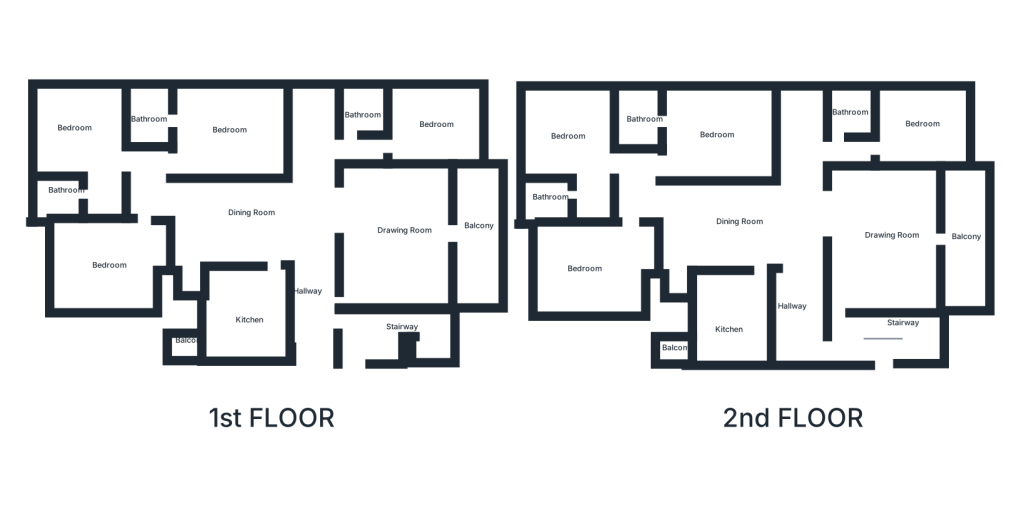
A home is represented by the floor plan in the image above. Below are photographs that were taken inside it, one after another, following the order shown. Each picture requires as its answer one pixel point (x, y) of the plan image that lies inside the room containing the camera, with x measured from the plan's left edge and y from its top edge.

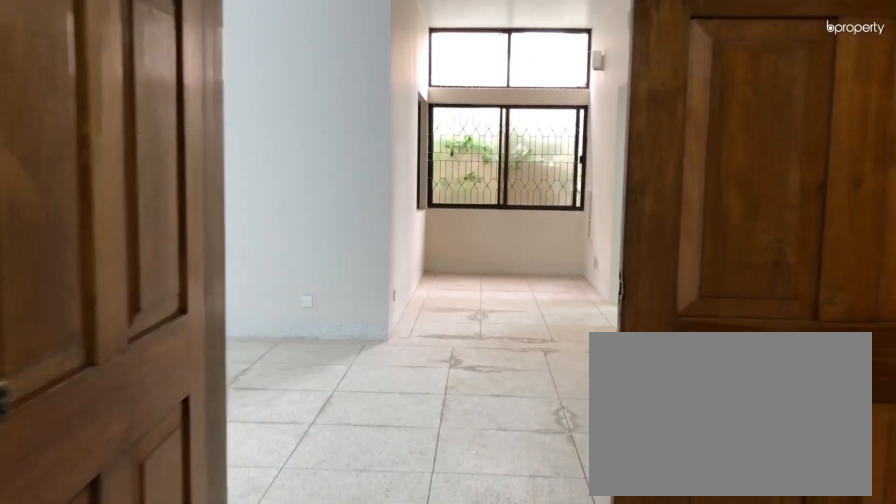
(281, 227)
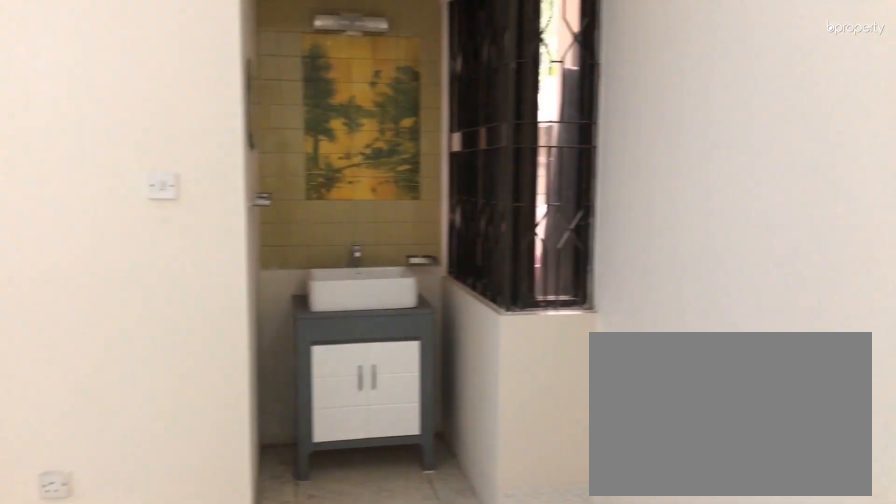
(224, 220)
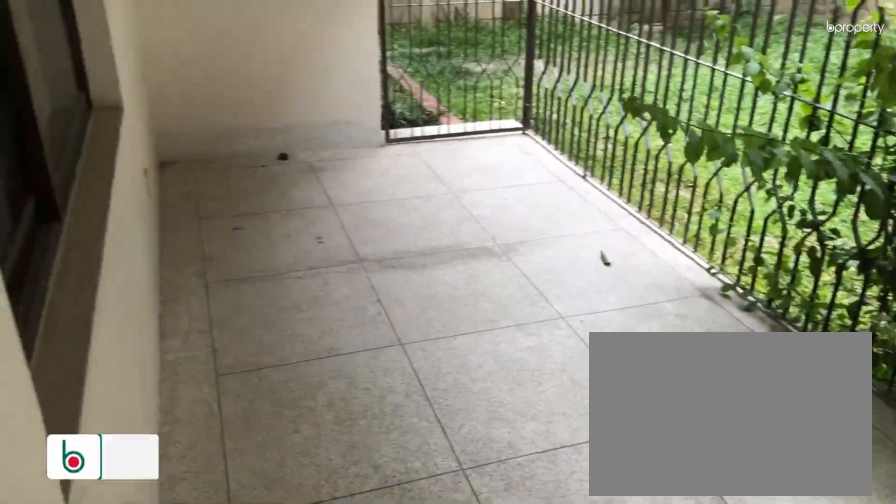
(481, 233)
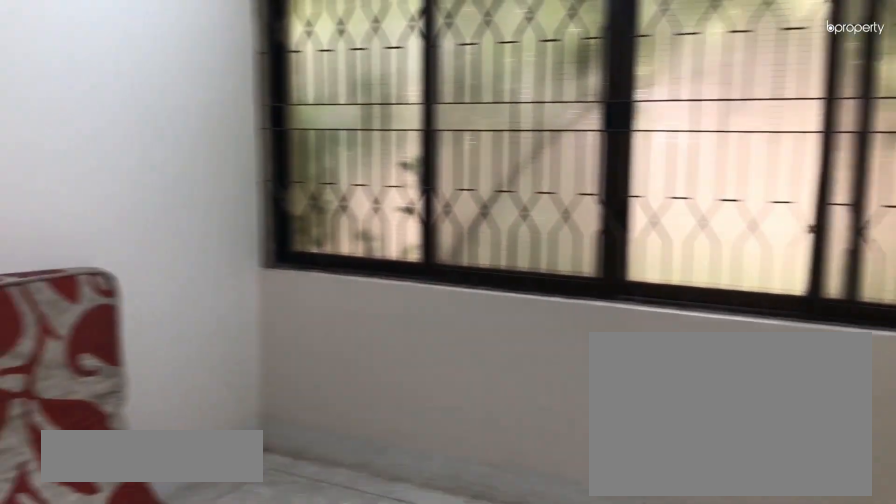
(437, 126)
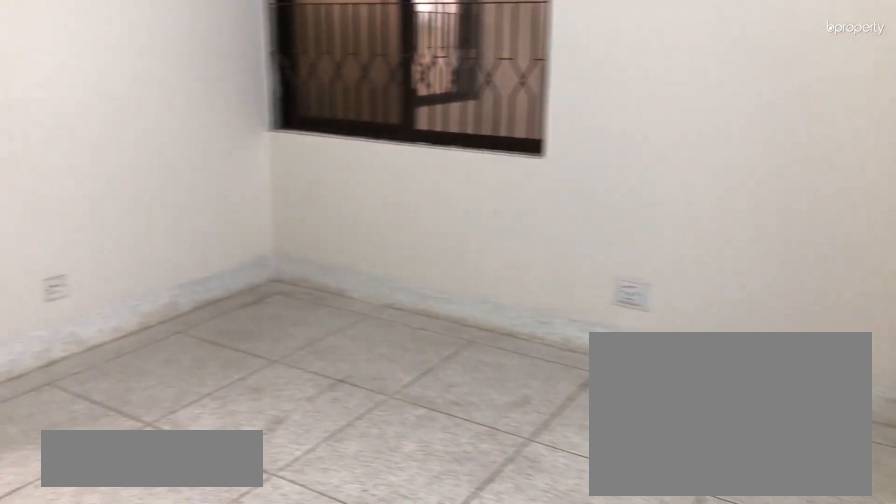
(220, 122)
